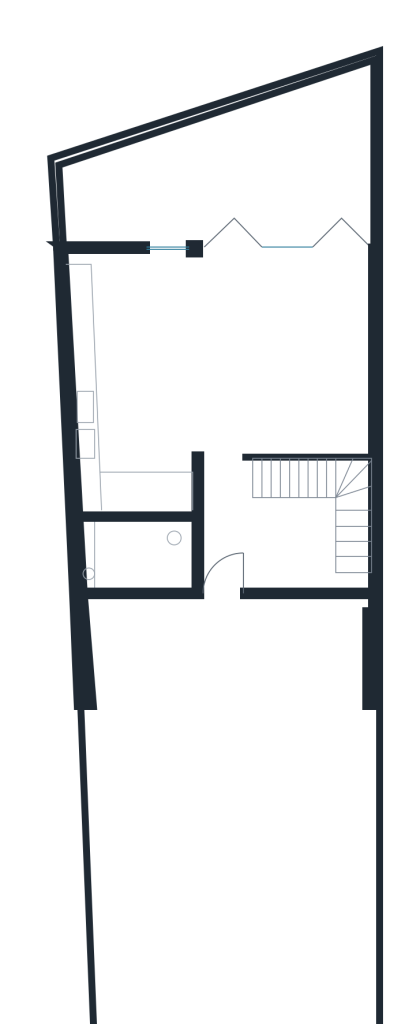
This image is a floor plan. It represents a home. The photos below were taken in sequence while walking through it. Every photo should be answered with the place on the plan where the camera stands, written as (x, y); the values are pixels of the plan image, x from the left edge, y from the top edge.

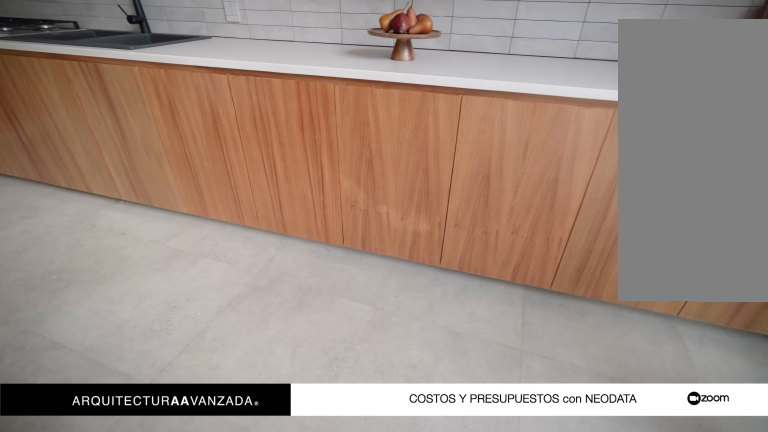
(158, 310)
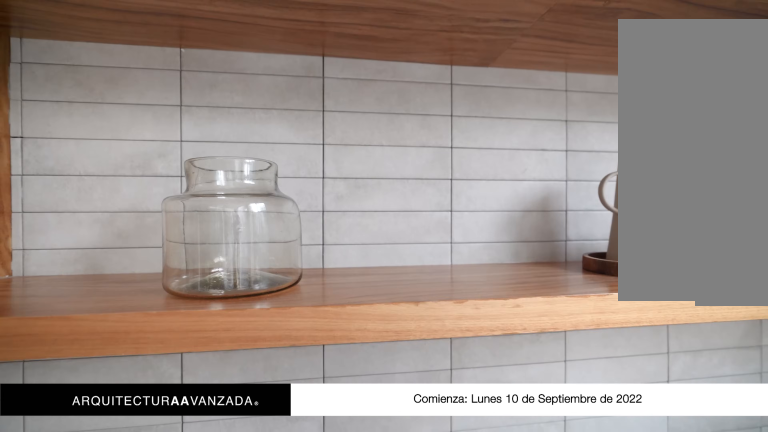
(109, 341)
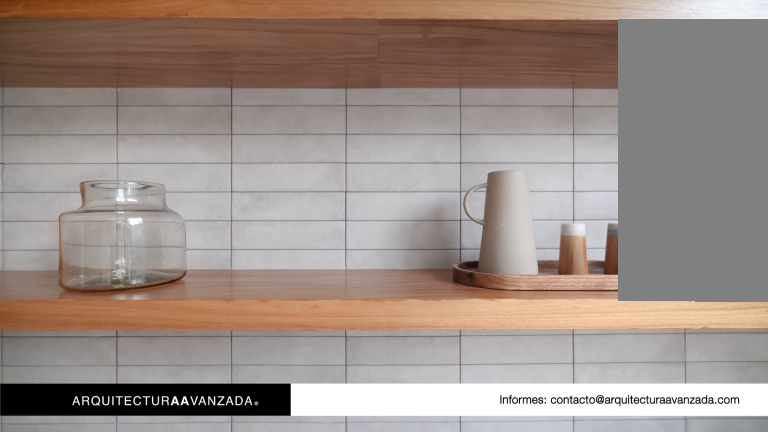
(109, 328)
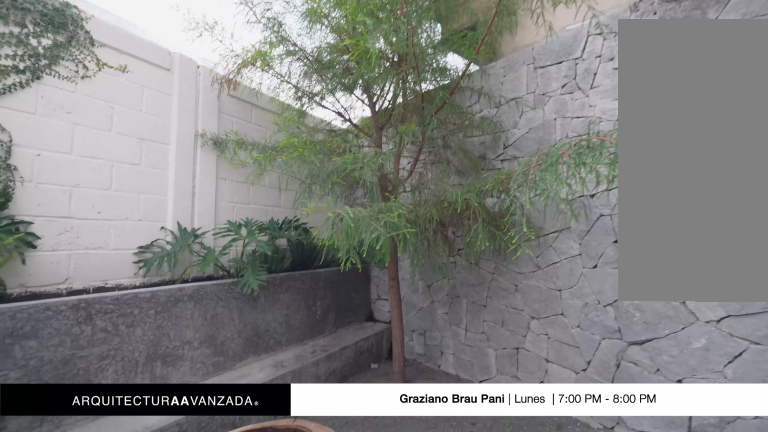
(292, 196)
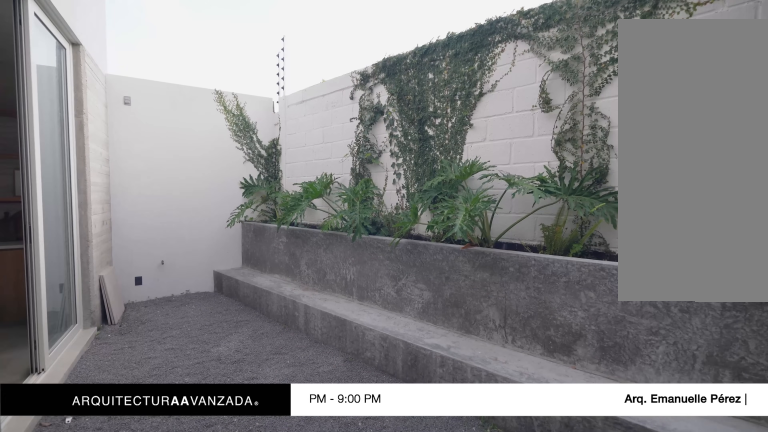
(321, 206)
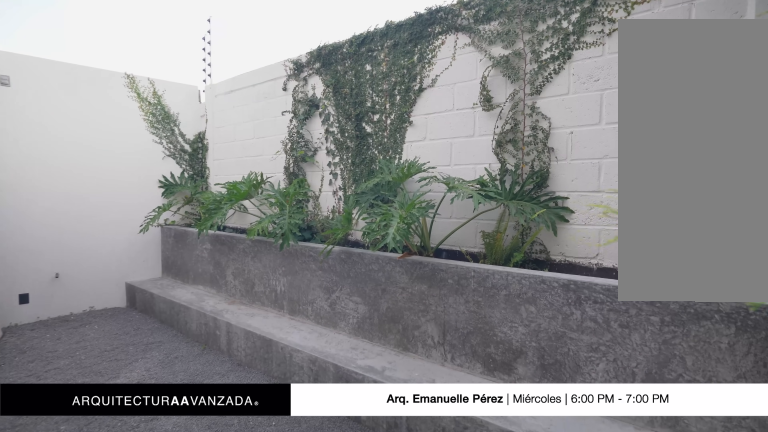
(321, 206)
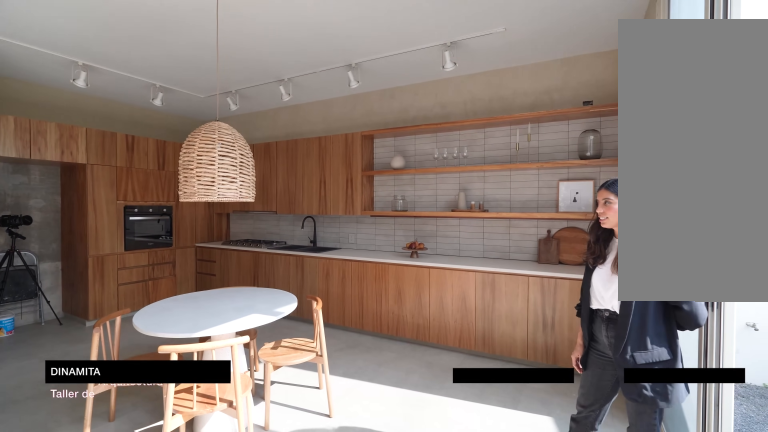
(236, 319)
